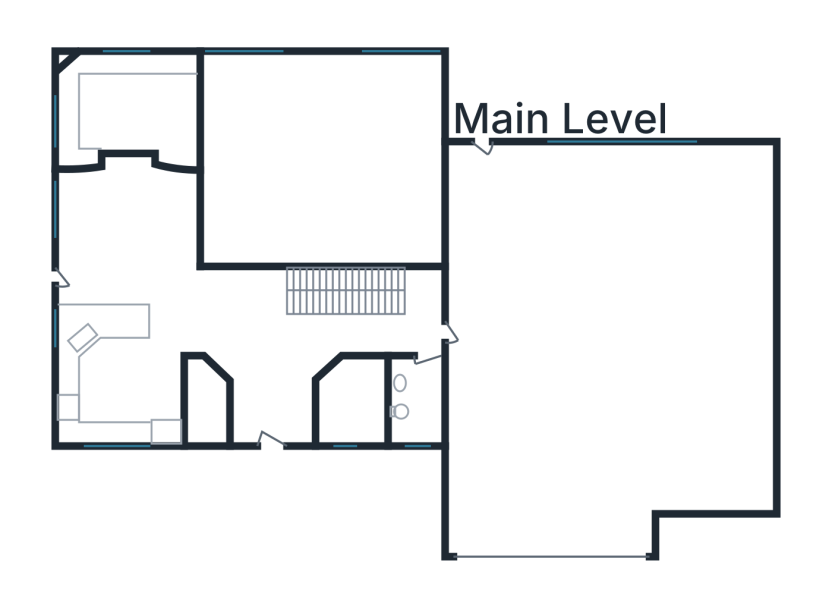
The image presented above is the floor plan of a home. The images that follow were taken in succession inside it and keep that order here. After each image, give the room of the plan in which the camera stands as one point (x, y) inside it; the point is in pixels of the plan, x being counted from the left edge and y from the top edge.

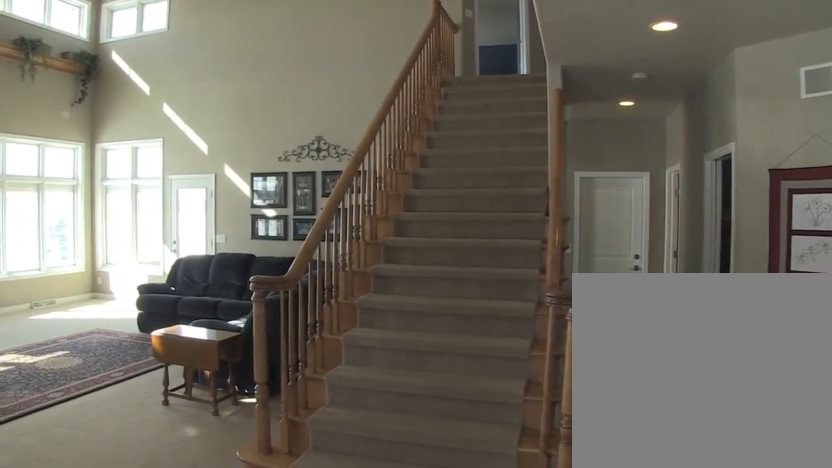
(323, 162)
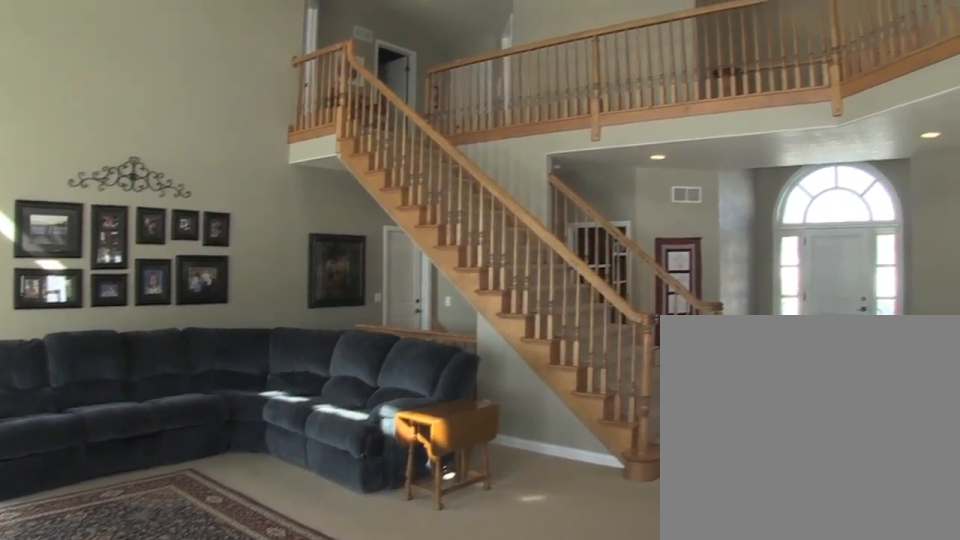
(322, 163)
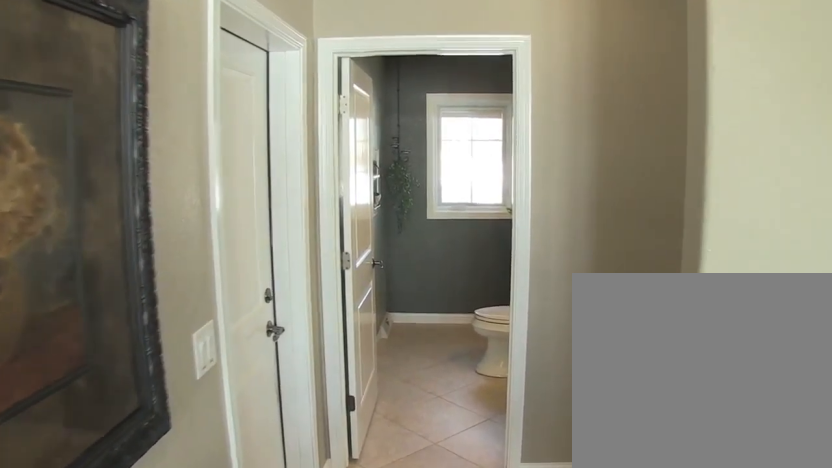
(402, 321)
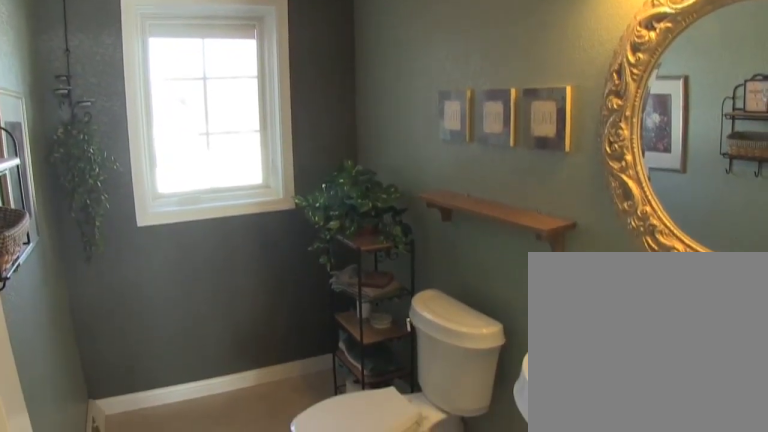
(417, 402)
